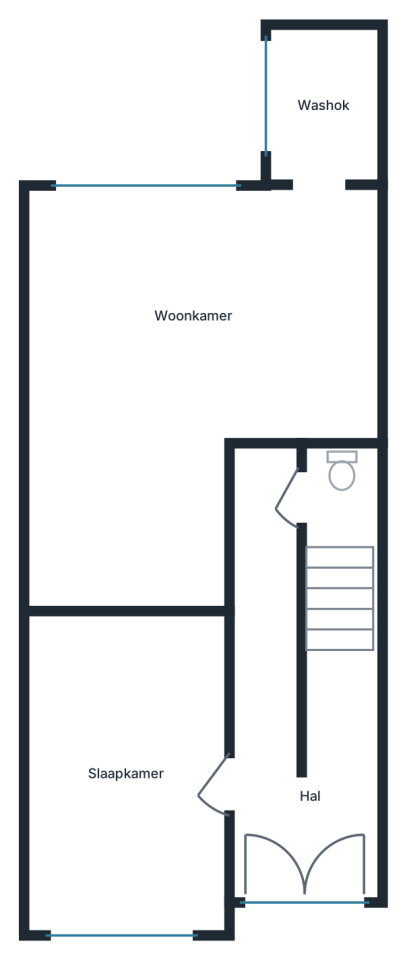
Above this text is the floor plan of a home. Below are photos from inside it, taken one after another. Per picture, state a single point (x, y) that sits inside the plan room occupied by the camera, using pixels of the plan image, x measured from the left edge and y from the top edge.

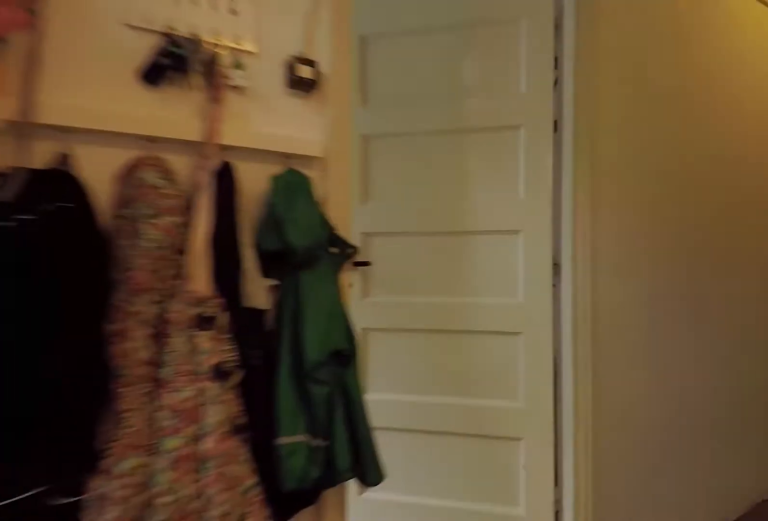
(292, 708)
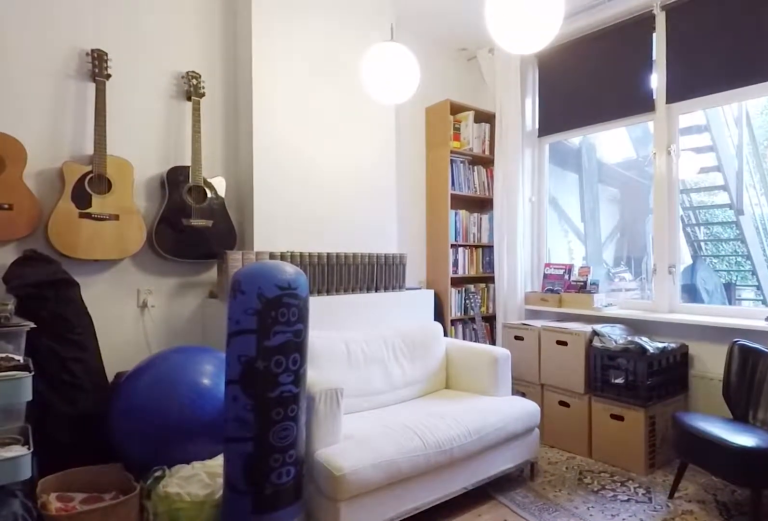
(119, 332)
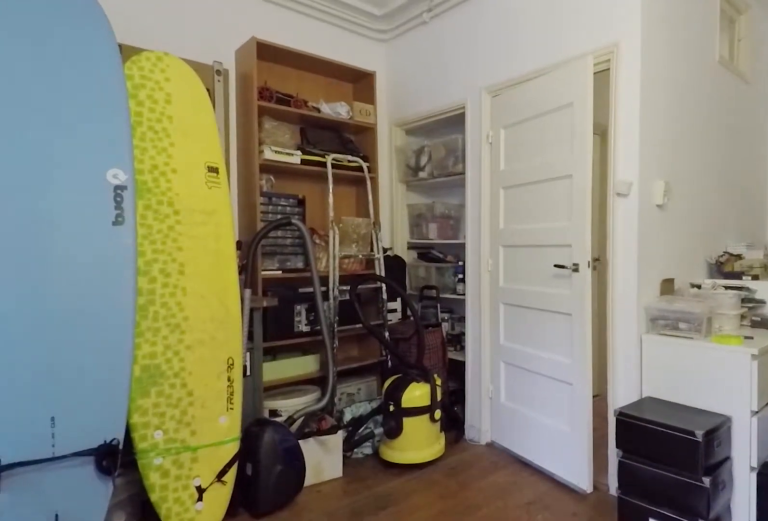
(119, 332)
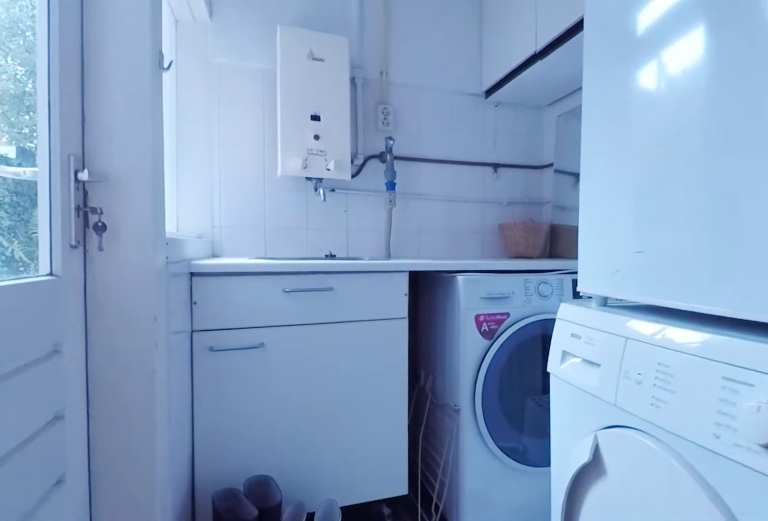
(322, 109)
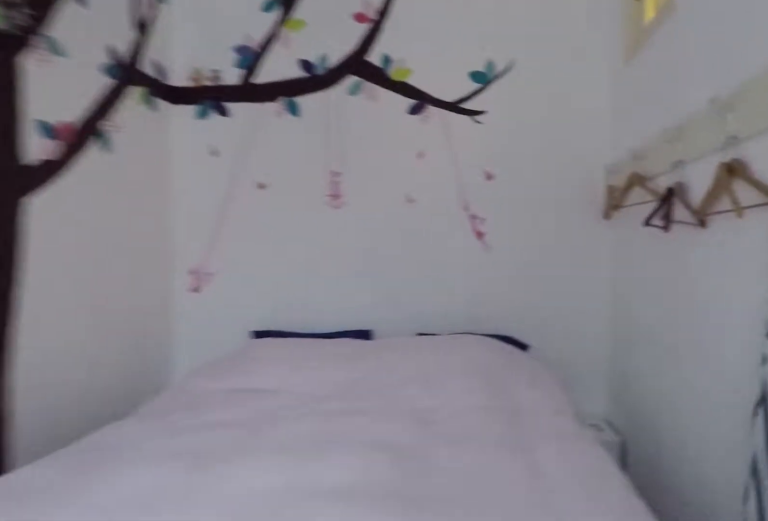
(128, 772)
